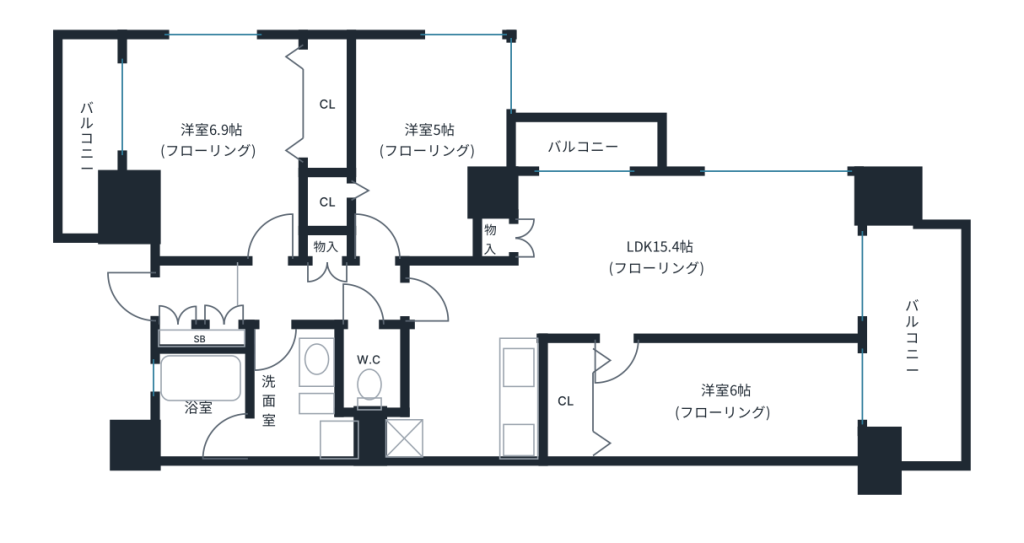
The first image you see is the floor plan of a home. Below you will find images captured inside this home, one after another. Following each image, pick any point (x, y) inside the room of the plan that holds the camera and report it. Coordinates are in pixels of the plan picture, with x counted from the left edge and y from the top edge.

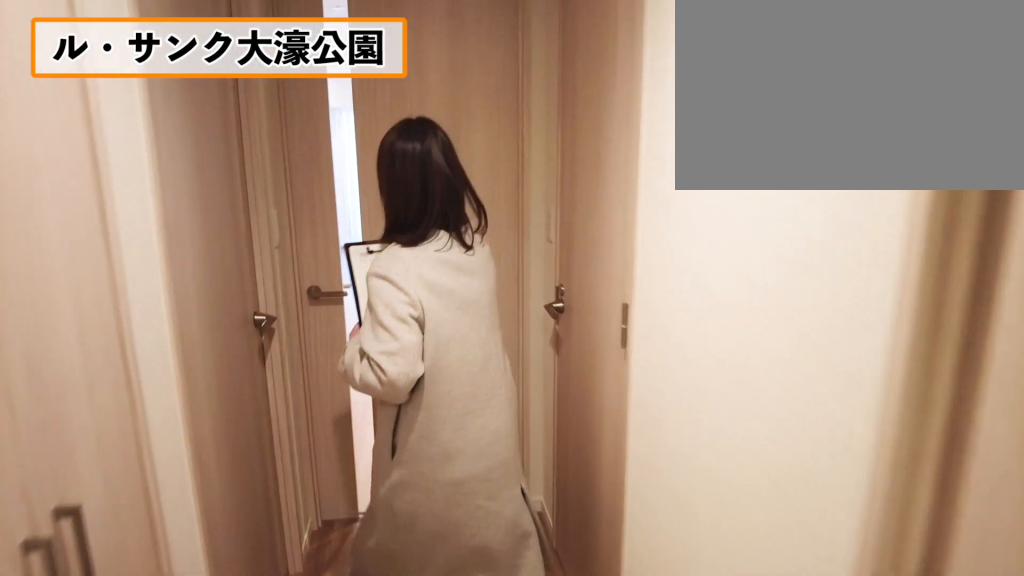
(186, 298)
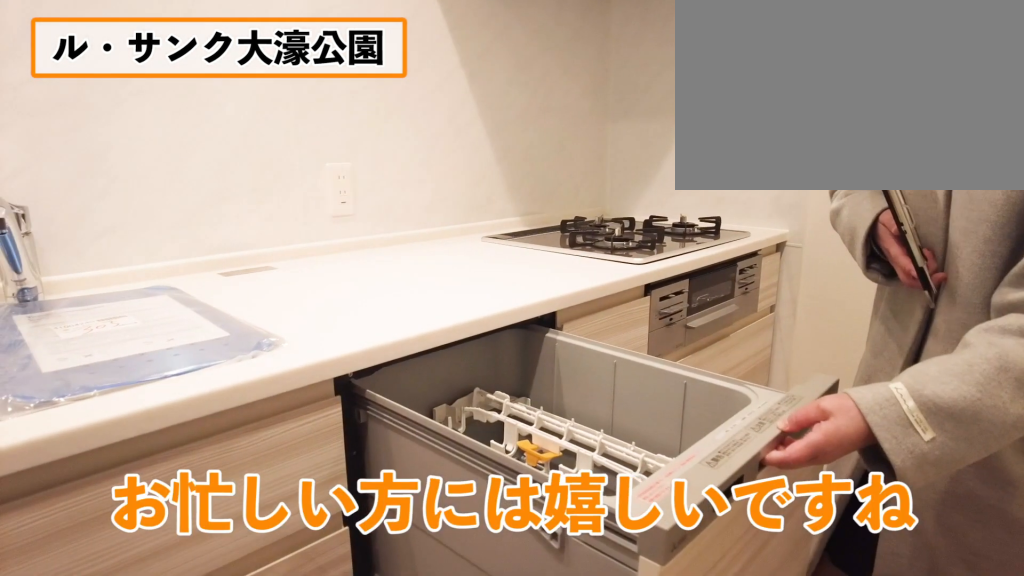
(466, 408)
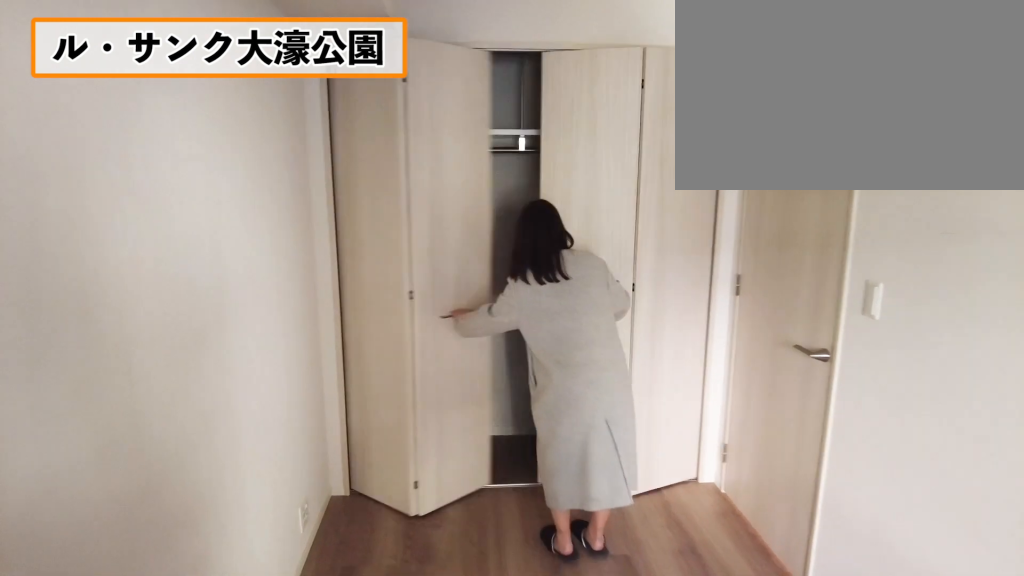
(727, 400)
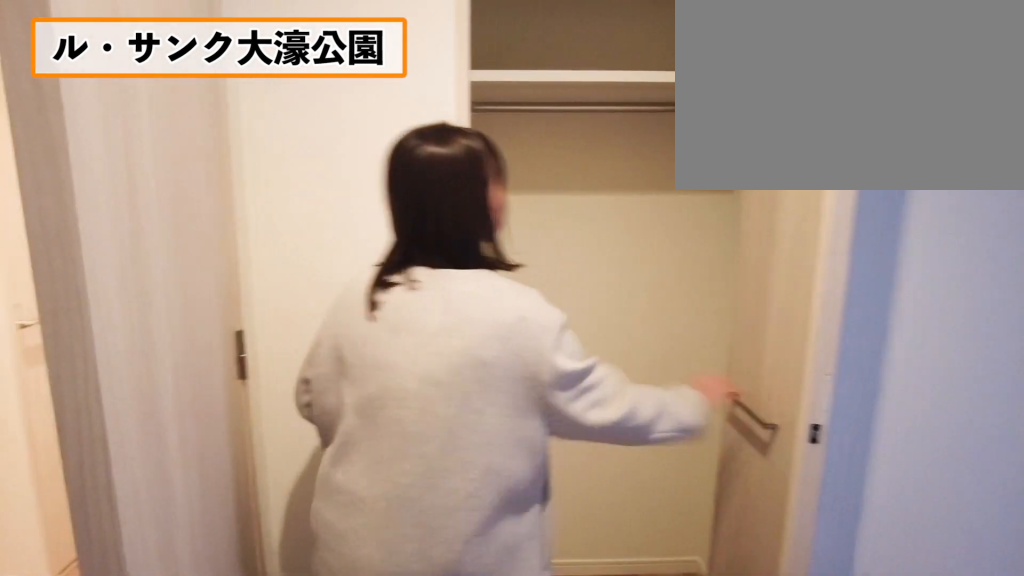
(428, 143)
